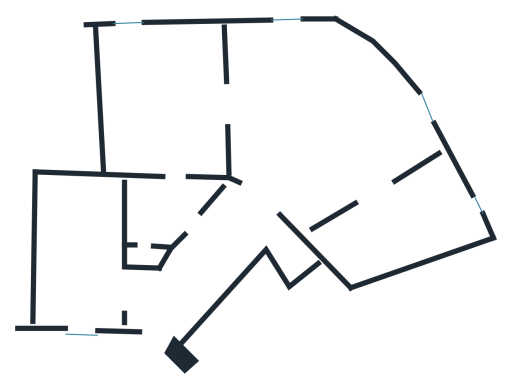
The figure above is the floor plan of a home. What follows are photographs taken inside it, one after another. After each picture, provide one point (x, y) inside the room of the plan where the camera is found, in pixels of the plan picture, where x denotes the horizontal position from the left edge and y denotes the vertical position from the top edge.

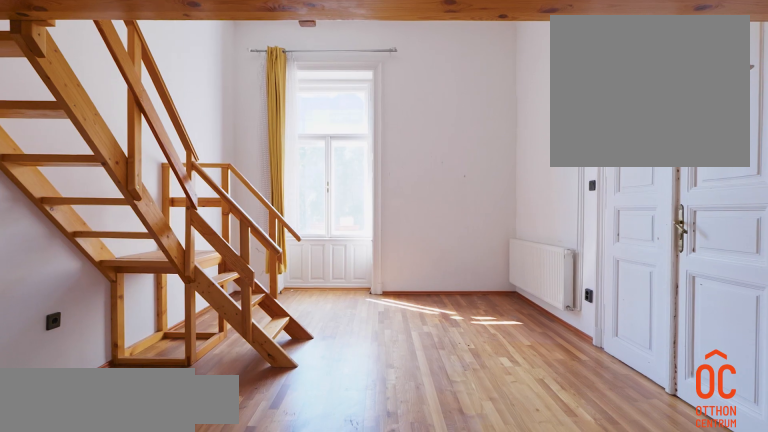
(177, 106)
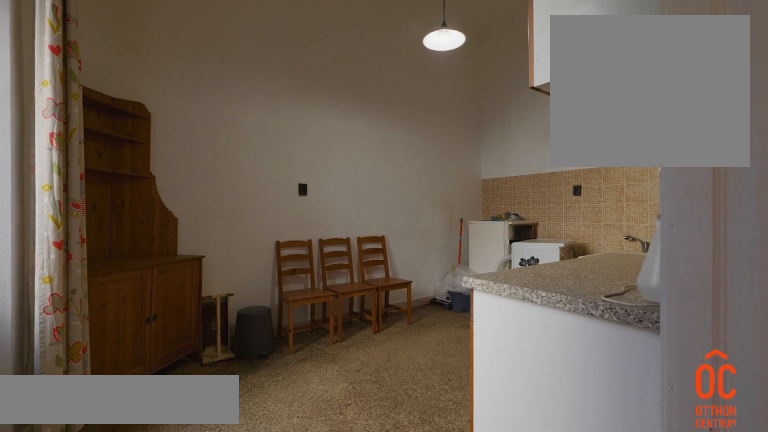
(82, 263)
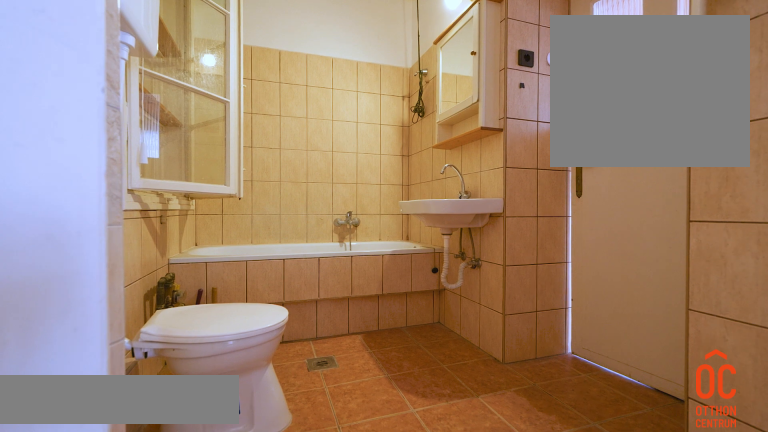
(158, 224)
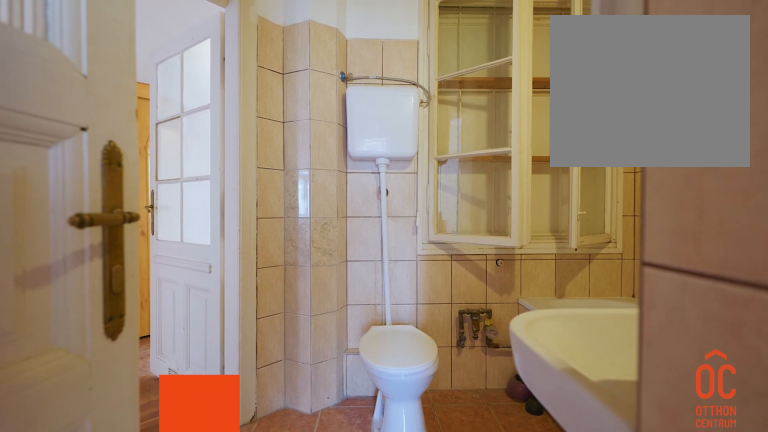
(157, 224)
